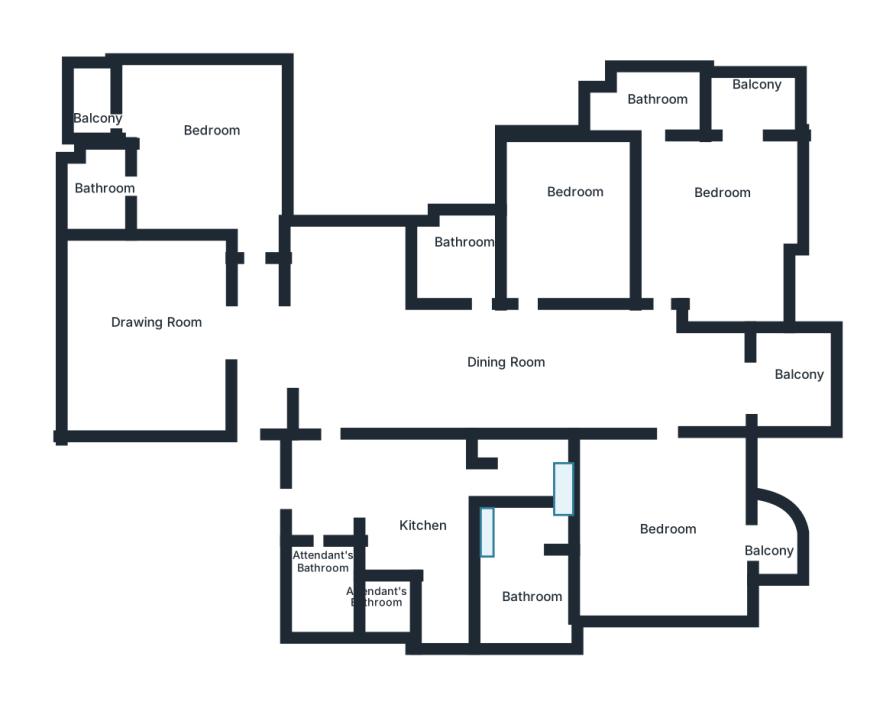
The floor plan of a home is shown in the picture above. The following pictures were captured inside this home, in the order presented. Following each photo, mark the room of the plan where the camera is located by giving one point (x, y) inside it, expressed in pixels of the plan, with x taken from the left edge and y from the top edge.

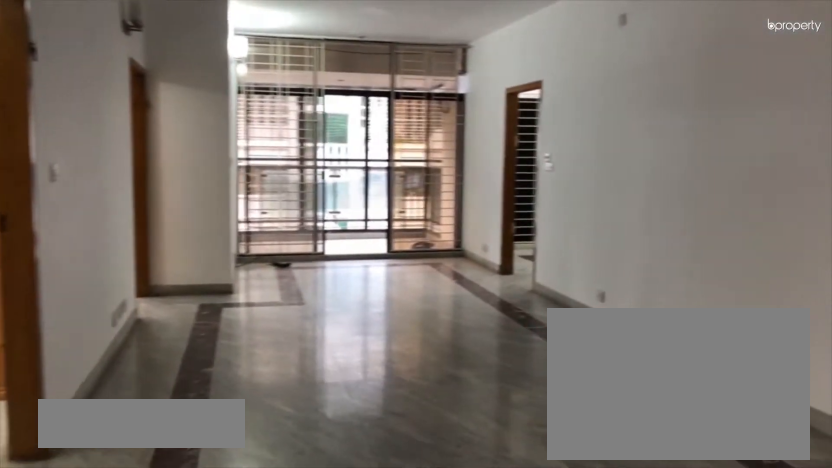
(401, 357)
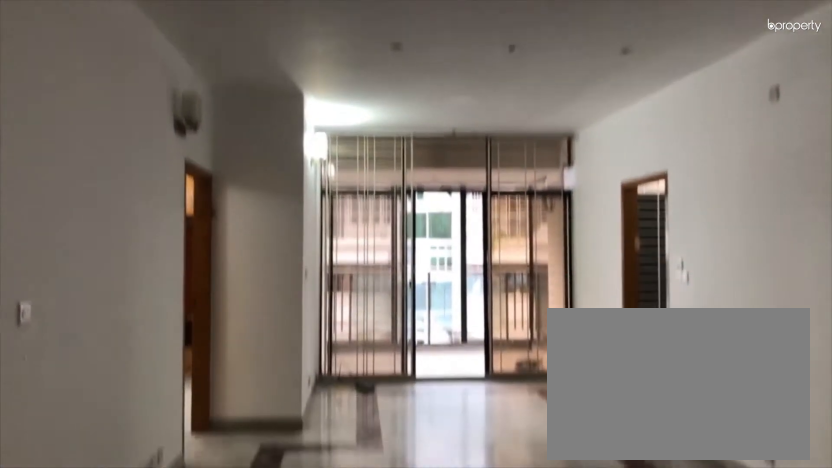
(401, 357)
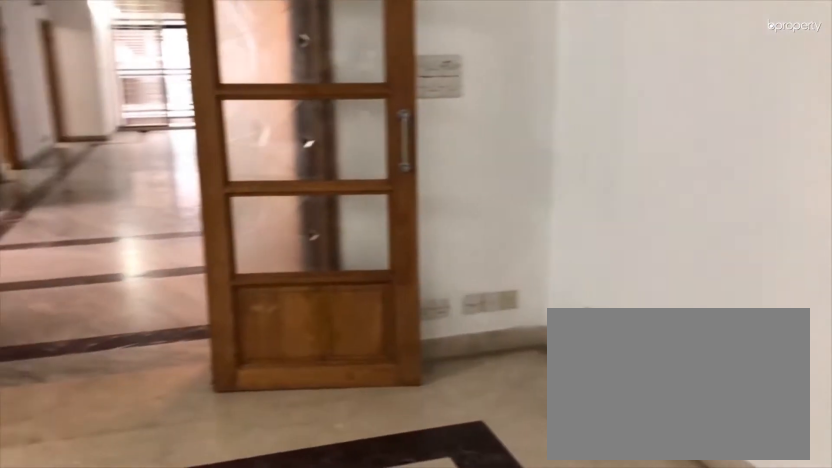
(139, 332)
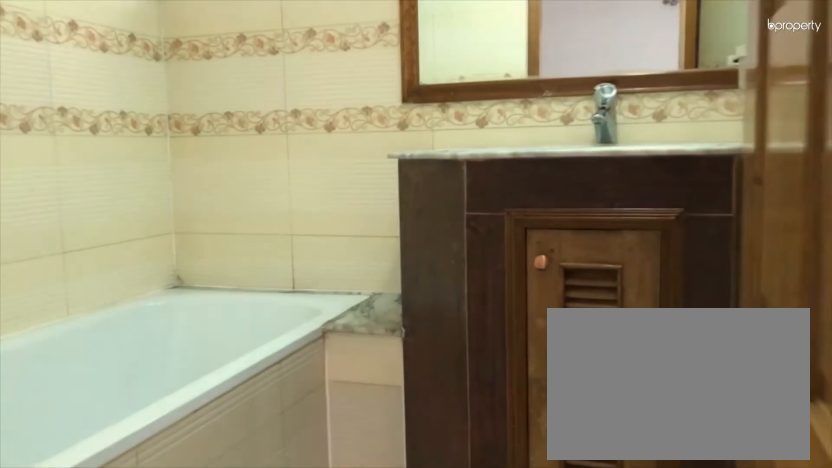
(109, 189)
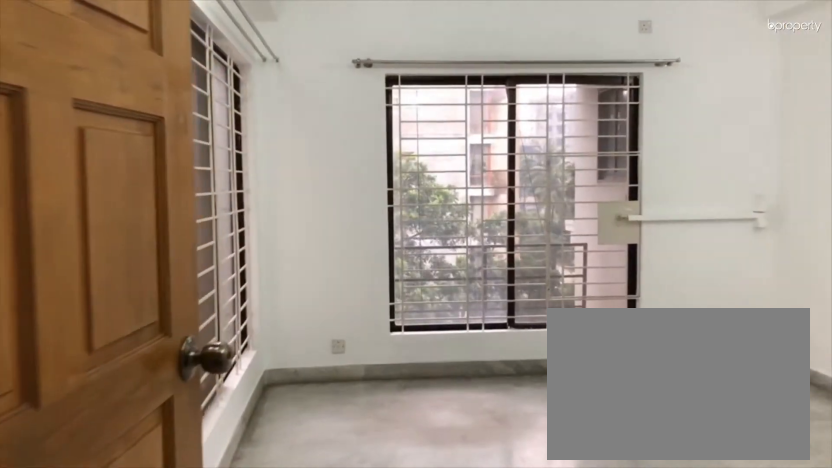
(523, 306)
